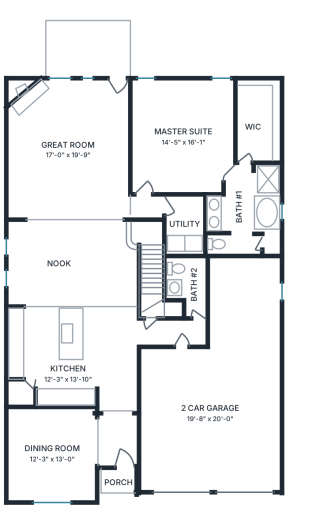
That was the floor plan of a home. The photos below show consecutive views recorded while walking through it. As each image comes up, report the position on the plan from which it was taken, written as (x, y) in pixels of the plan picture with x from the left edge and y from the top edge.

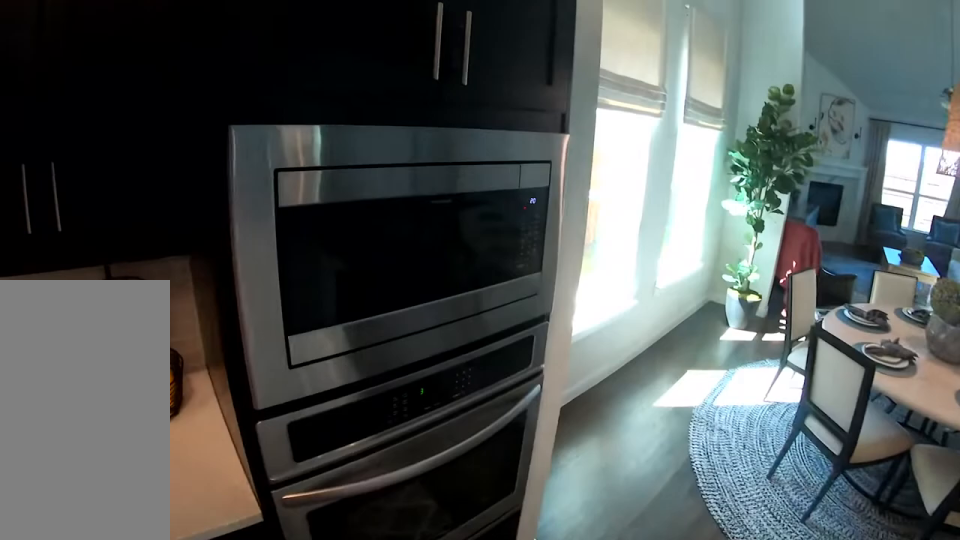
(47, 339)
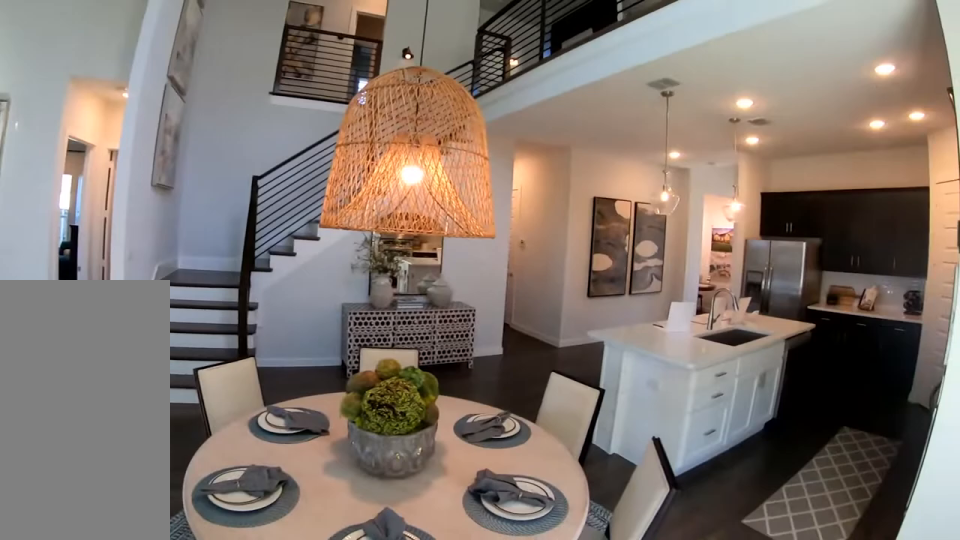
(47, 256)
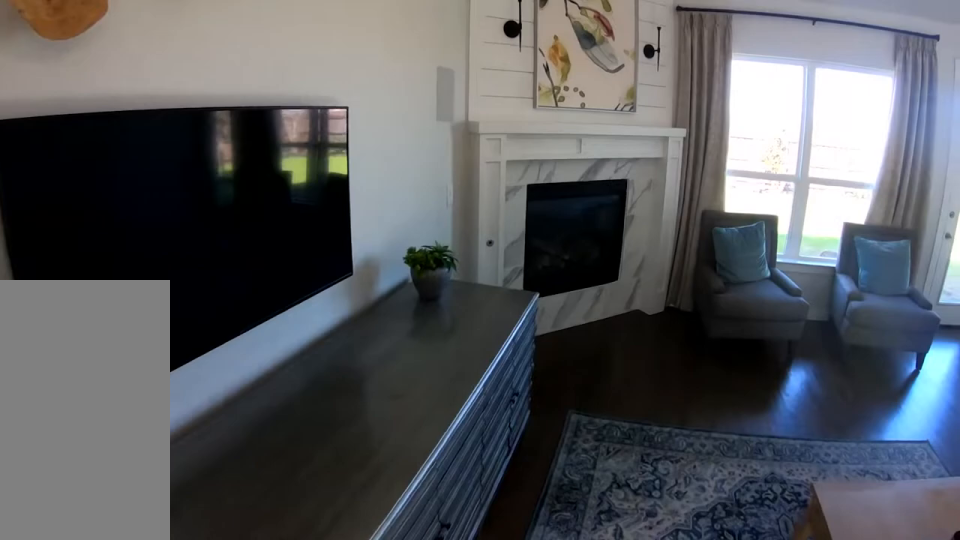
(35, 179)
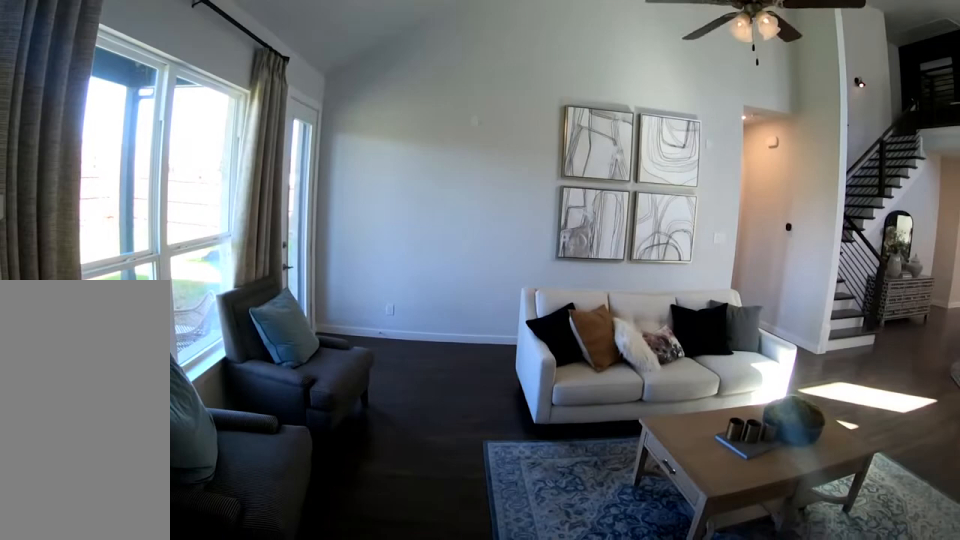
(35, 109)
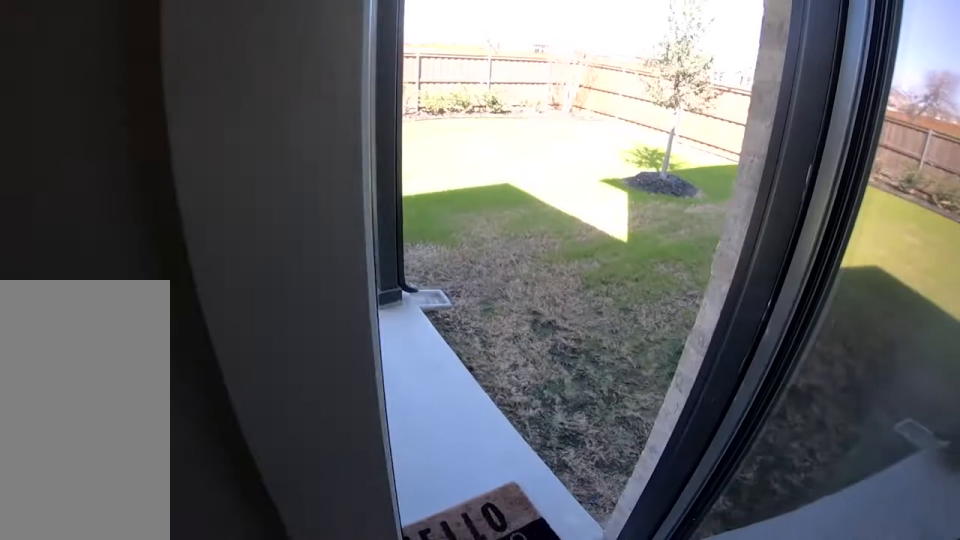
(107, 85)
